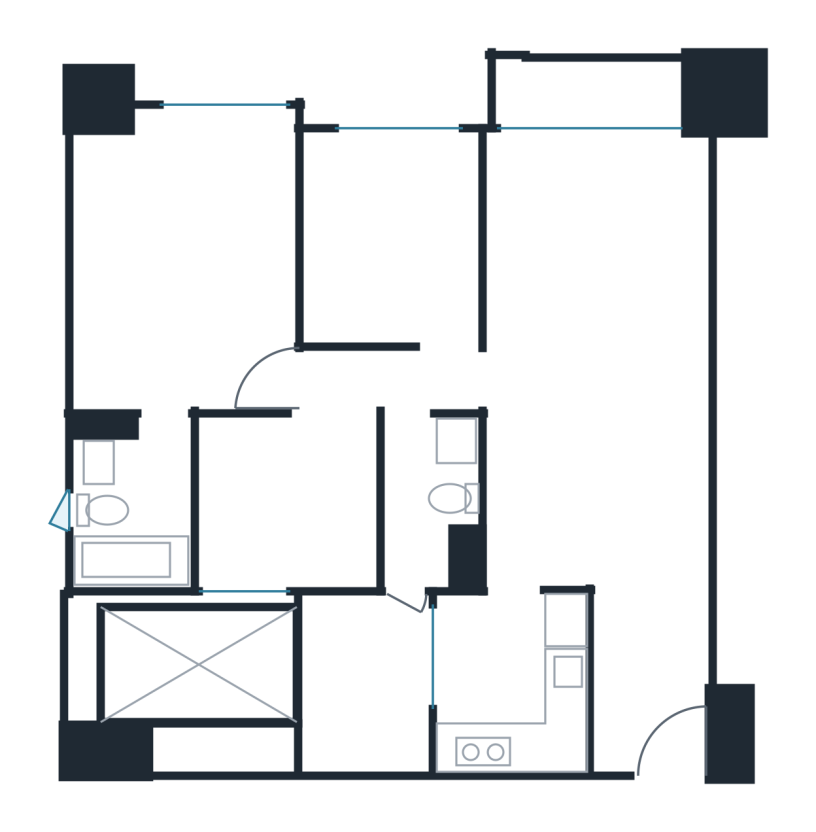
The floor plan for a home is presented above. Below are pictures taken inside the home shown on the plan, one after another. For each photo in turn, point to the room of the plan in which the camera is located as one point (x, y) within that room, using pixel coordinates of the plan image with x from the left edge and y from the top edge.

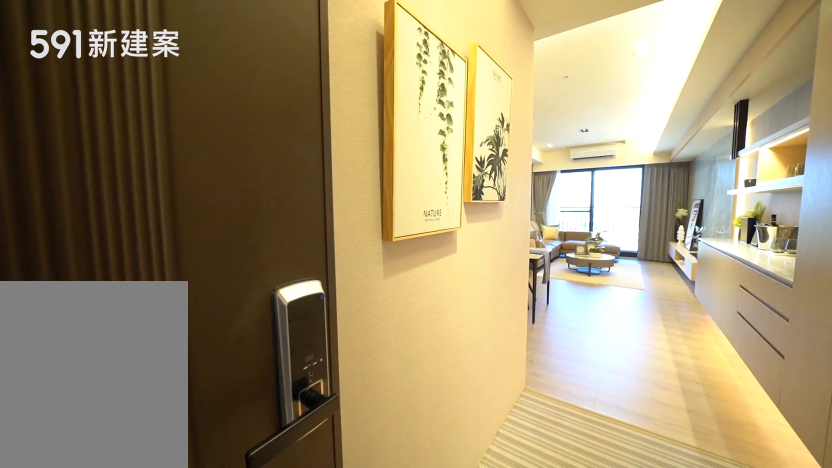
(649, 725)
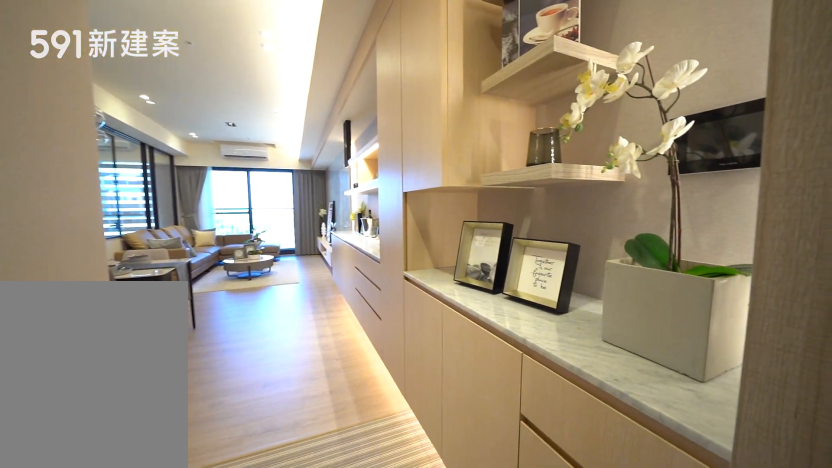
(649, 725)
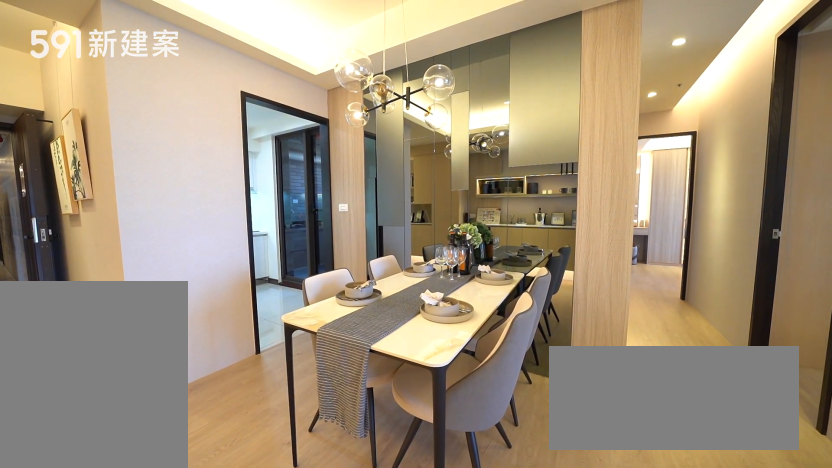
(565, 470)
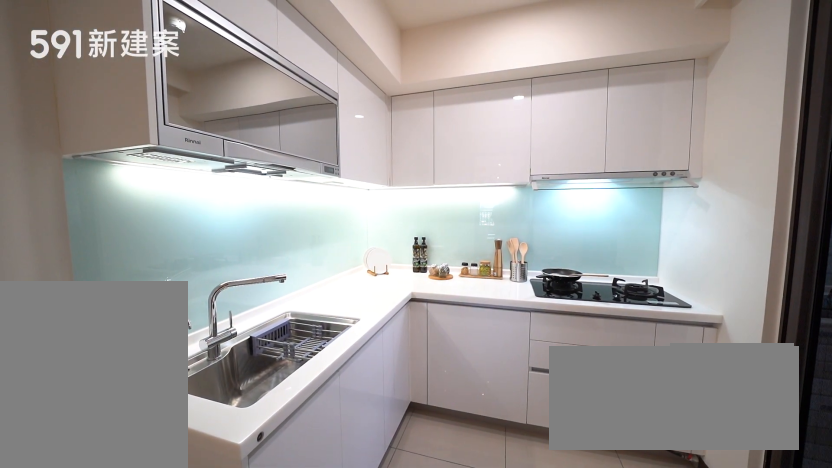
(511, 685)
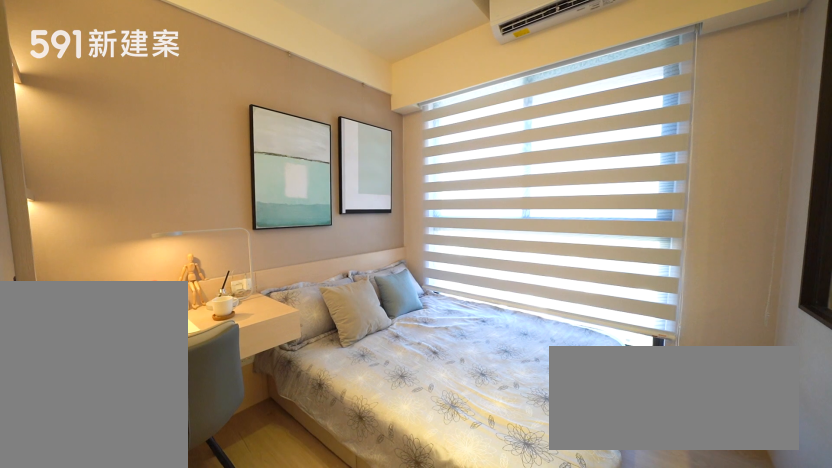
(391, 232)
